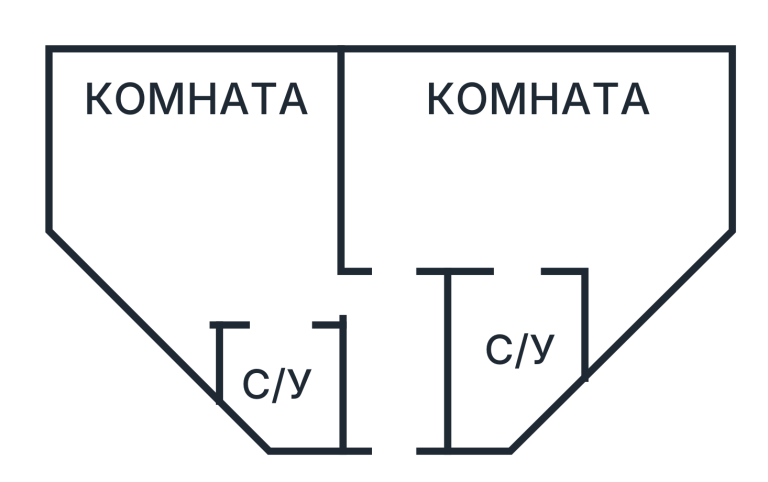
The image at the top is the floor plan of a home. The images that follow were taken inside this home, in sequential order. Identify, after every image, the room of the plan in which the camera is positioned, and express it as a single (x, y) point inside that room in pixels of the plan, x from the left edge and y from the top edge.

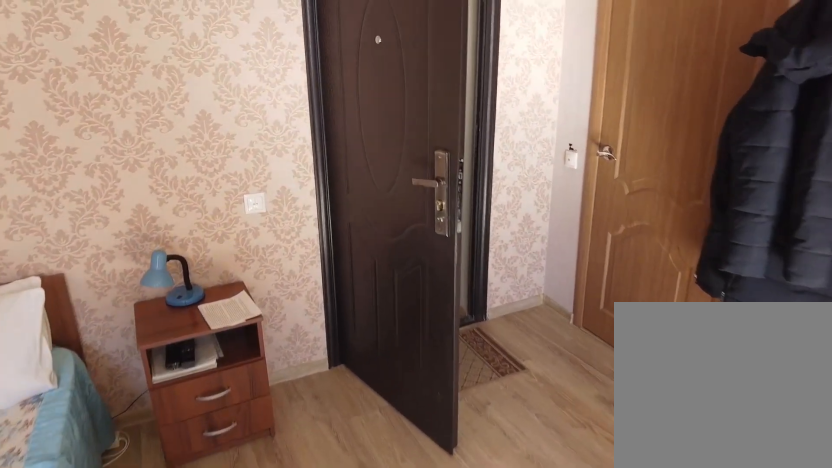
(304, 234)
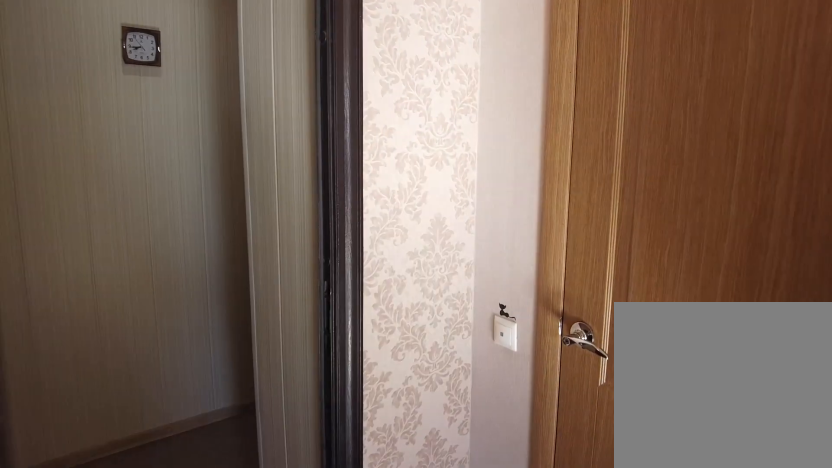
(321, 295)
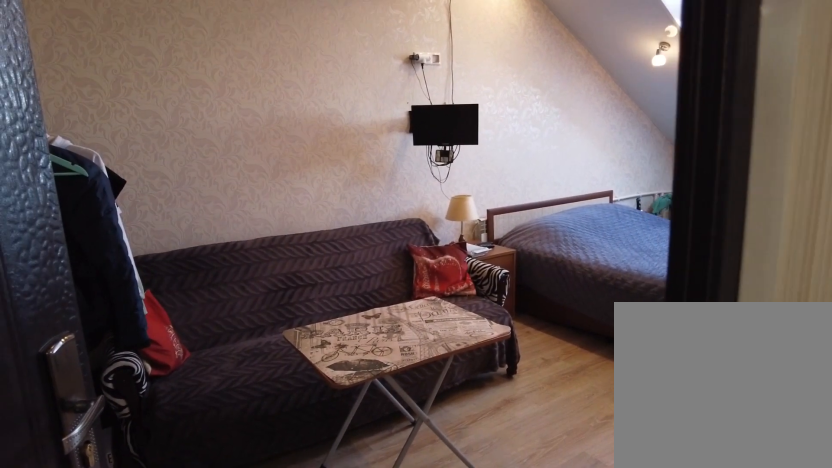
(431, 232)
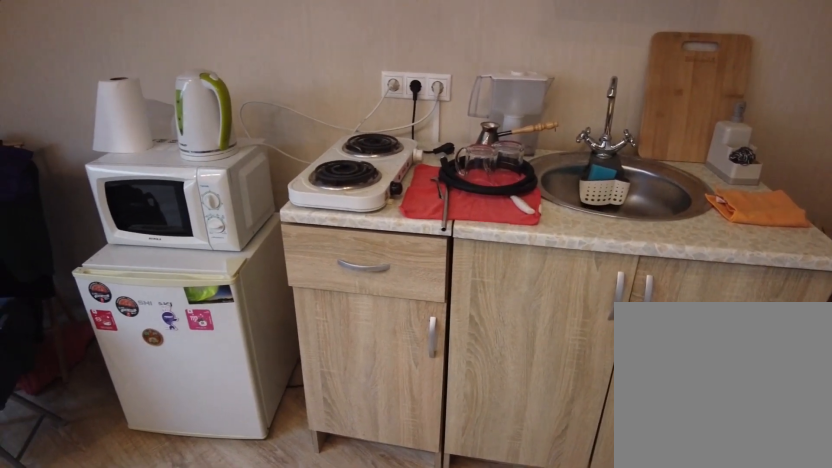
(431, 232)
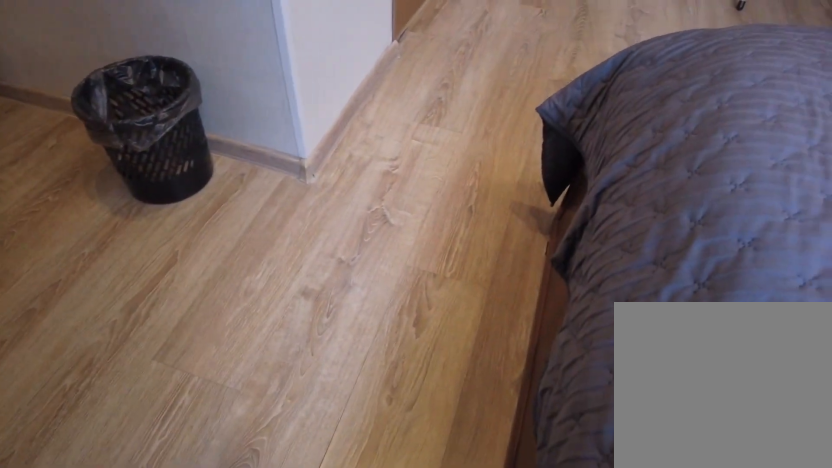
(694, 201)
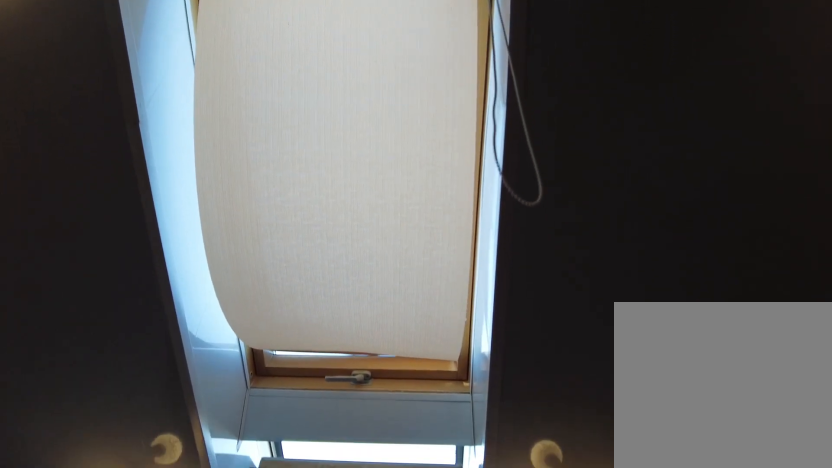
(522, 242)
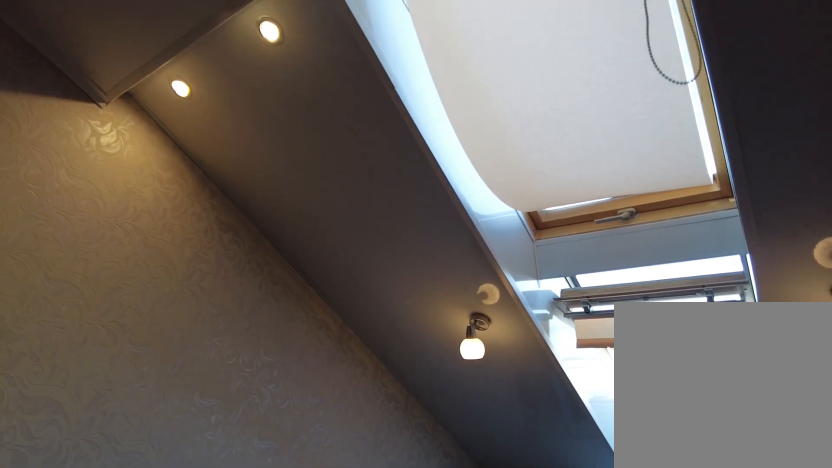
(522, 242)
